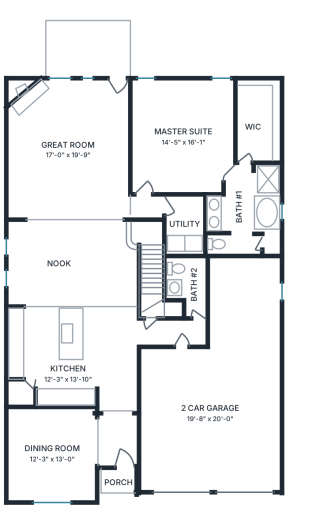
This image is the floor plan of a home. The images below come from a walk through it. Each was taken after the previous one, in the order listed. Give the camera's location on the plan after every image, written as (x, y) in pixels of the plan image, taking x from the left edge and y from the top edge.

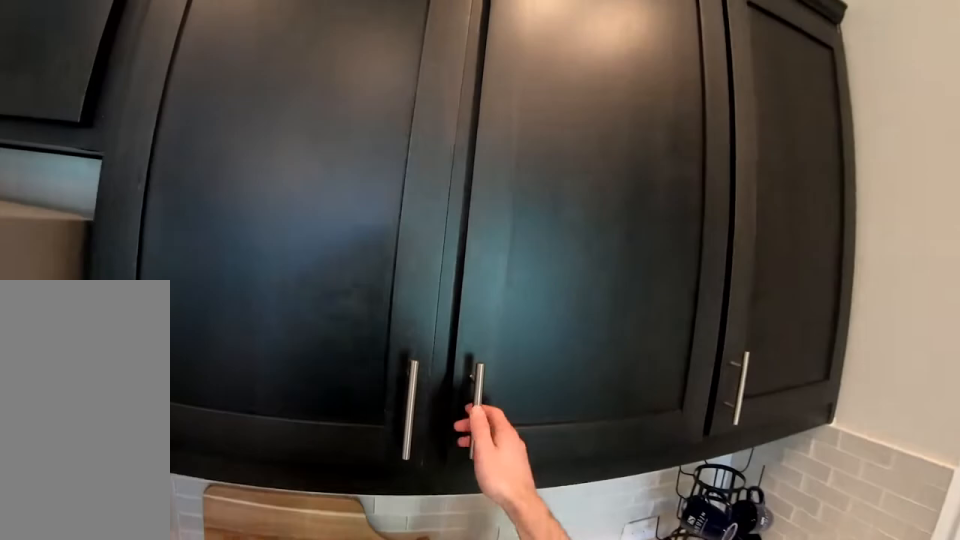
(92, 384)
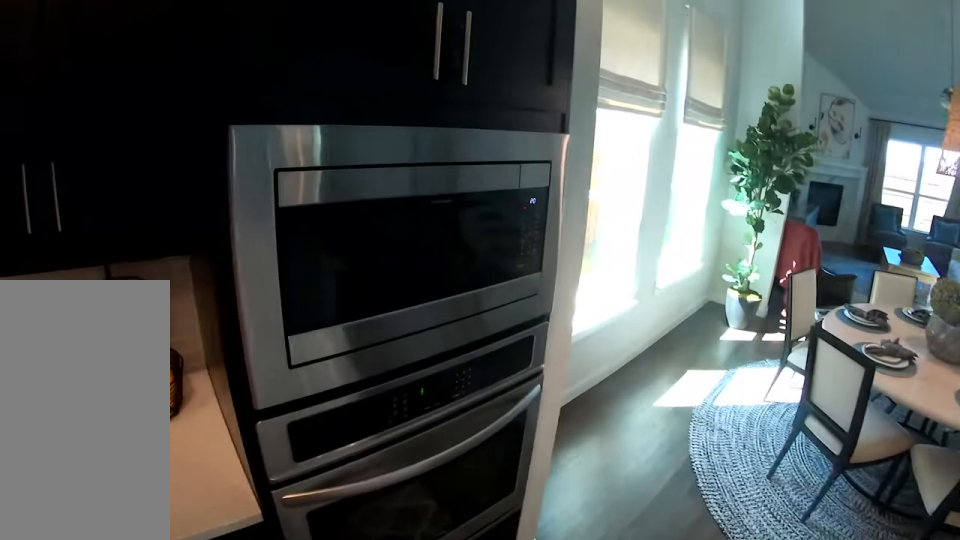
(47, 339)
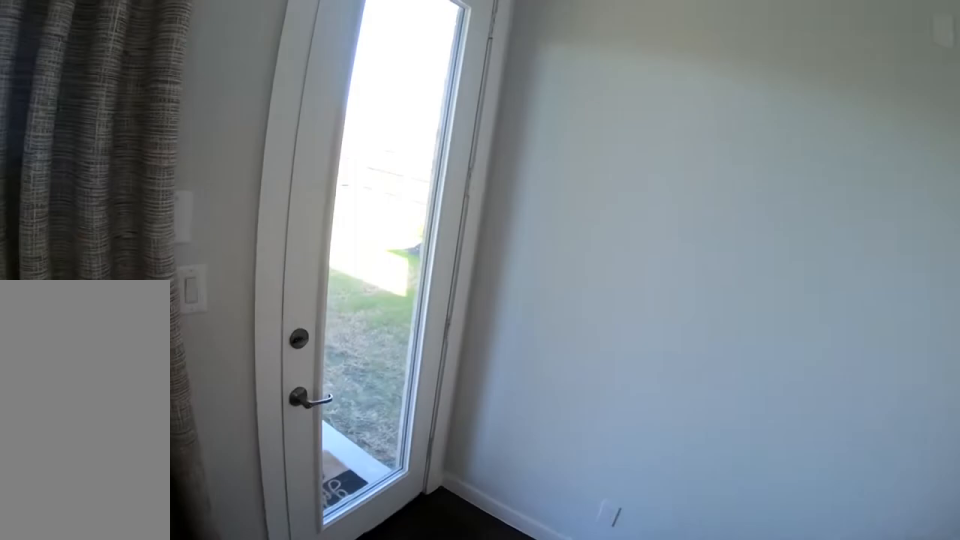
(66, 108)
